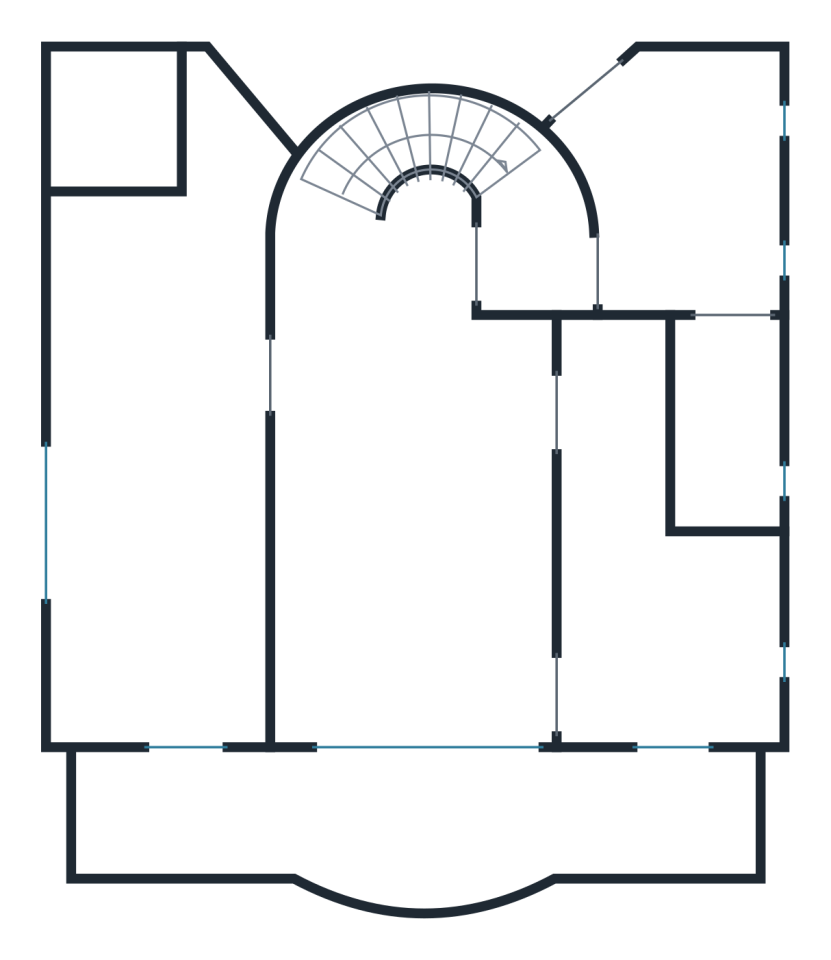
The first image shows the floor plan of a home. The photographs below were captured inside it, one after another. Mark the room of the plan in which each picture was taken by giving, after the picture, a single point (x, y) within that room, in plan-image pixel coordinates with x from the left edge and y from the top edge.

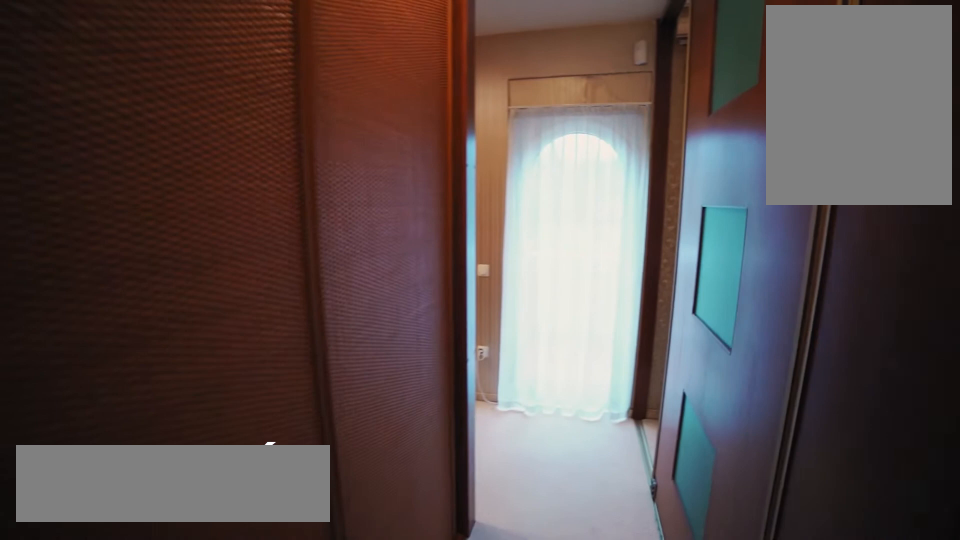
(590, 409)
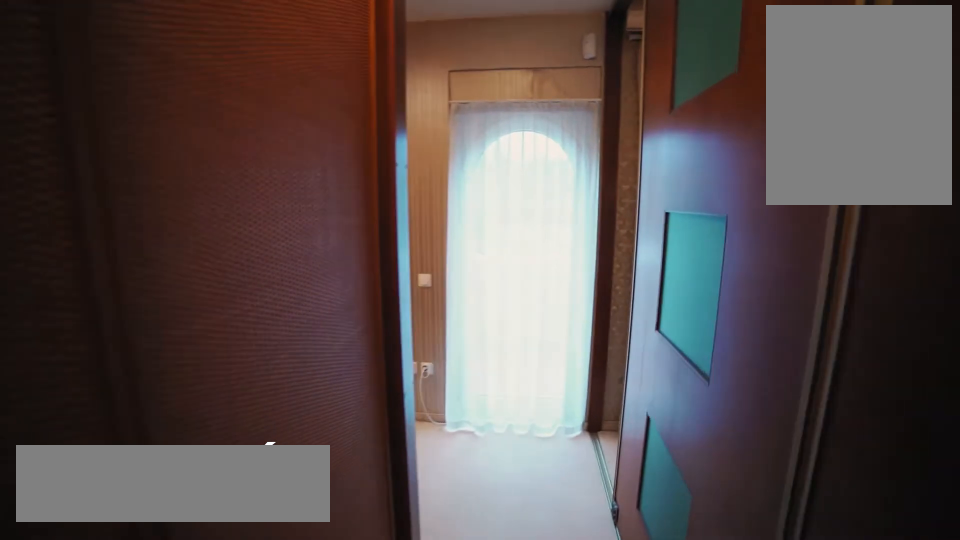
(601, 442)
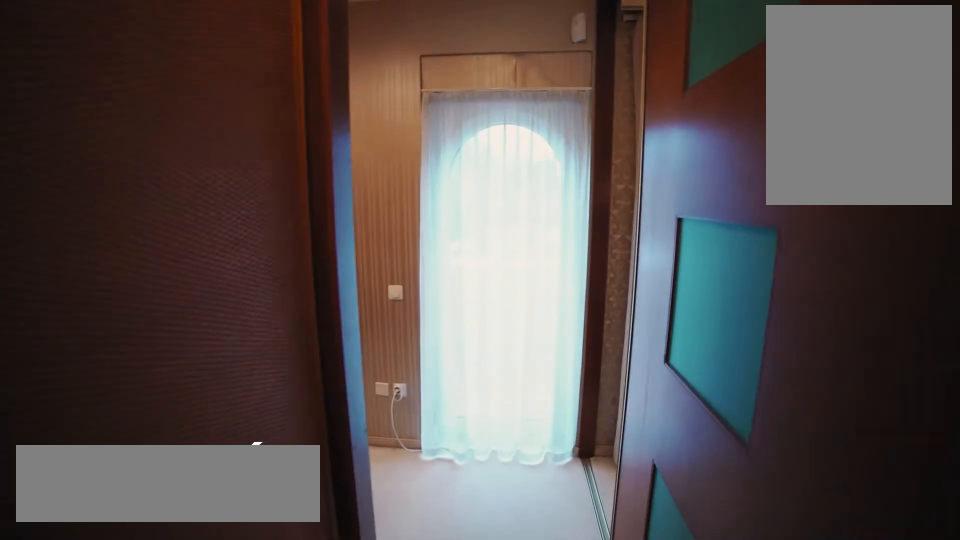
(606, 477)
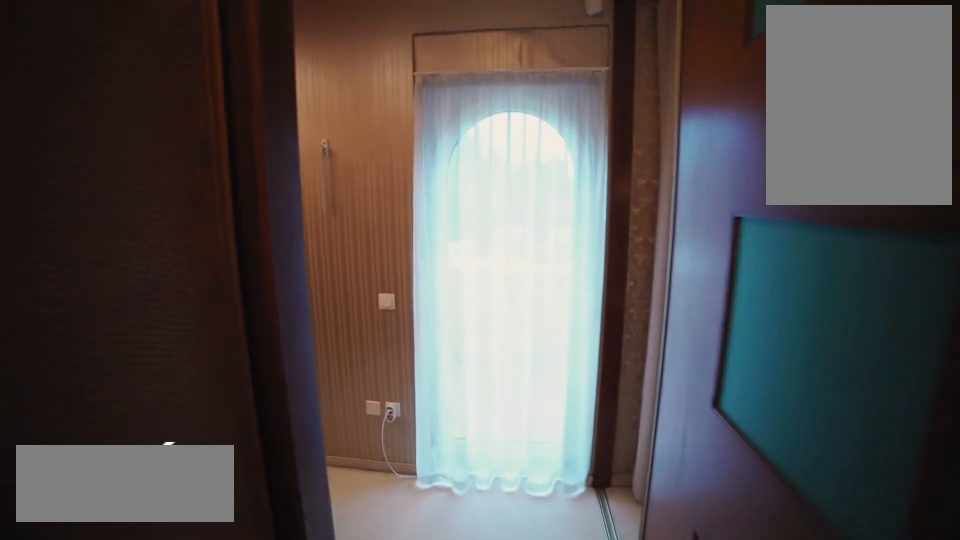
(608, 510)
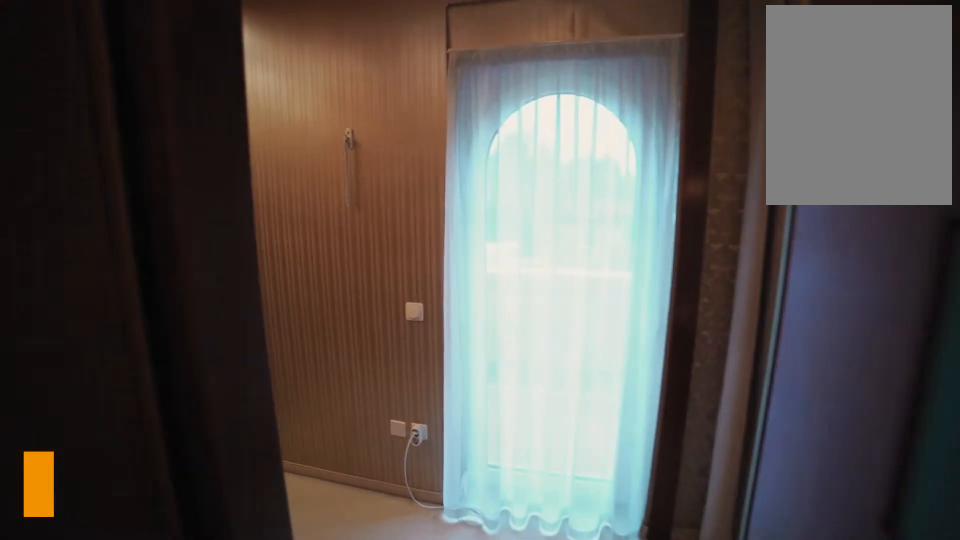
(608, 545)
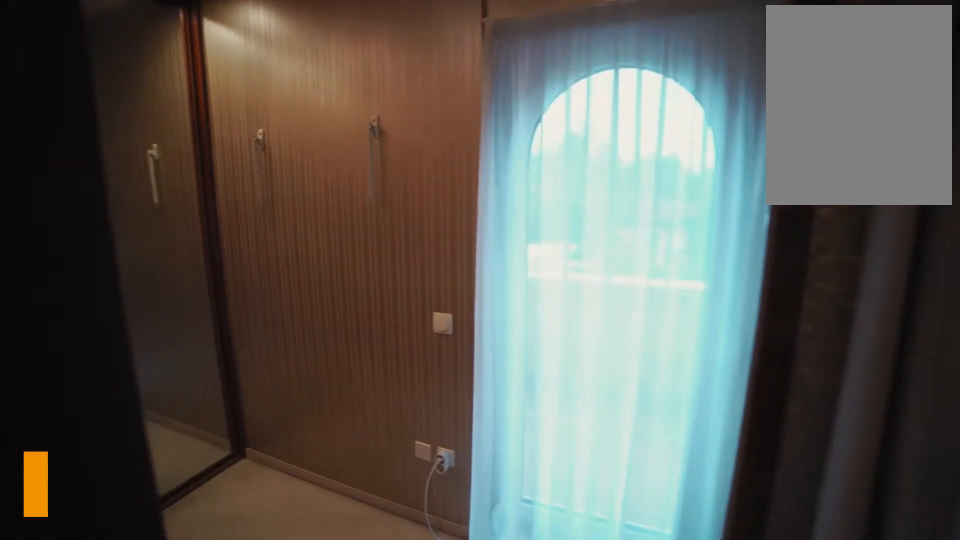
(608, 580)
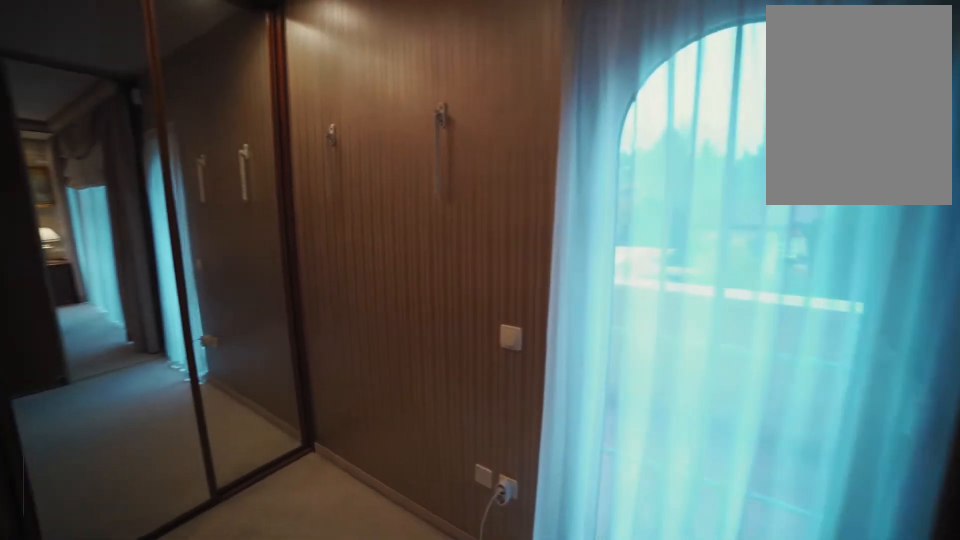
(609, 614)
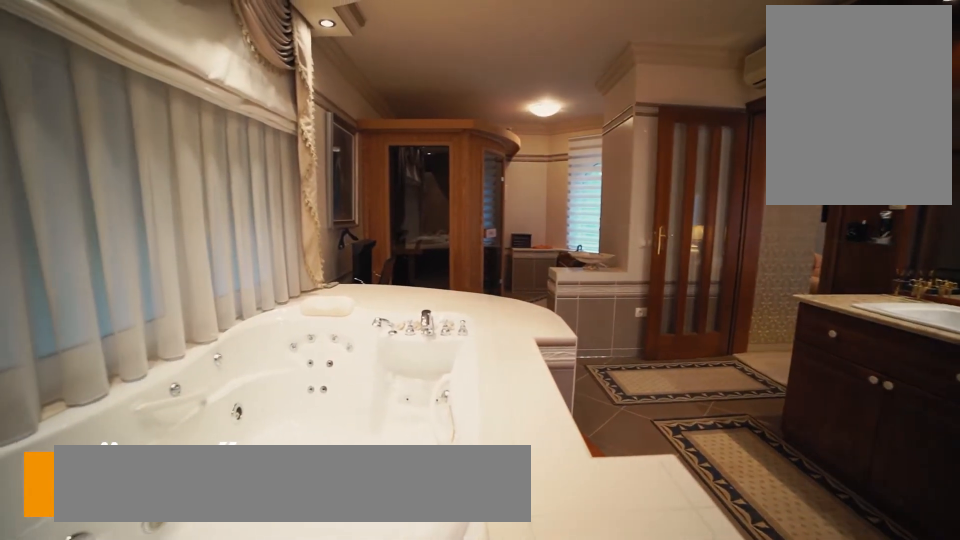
(142, 662)
